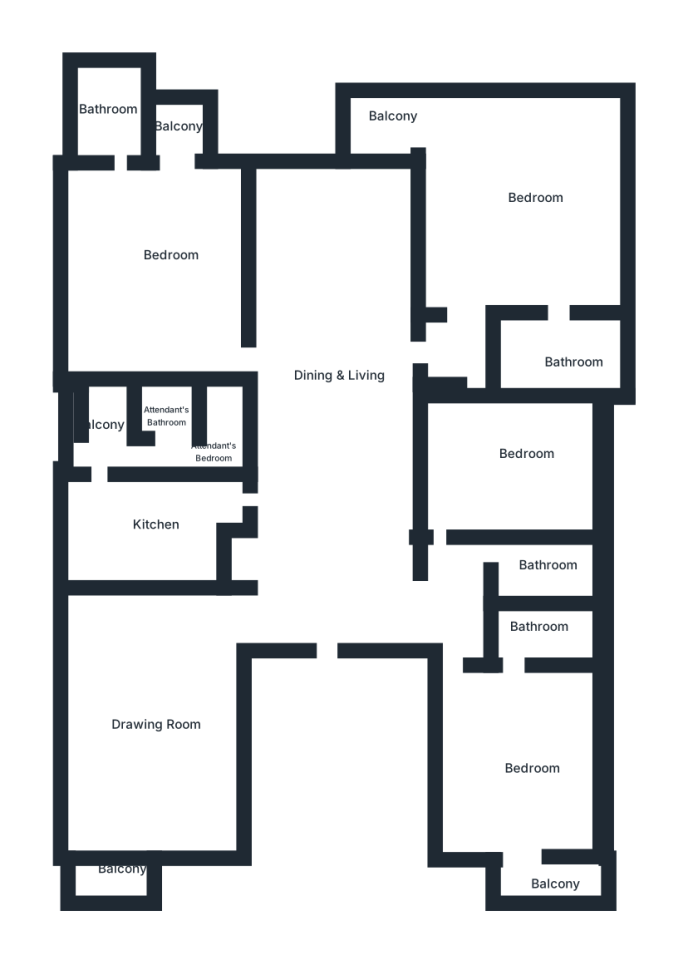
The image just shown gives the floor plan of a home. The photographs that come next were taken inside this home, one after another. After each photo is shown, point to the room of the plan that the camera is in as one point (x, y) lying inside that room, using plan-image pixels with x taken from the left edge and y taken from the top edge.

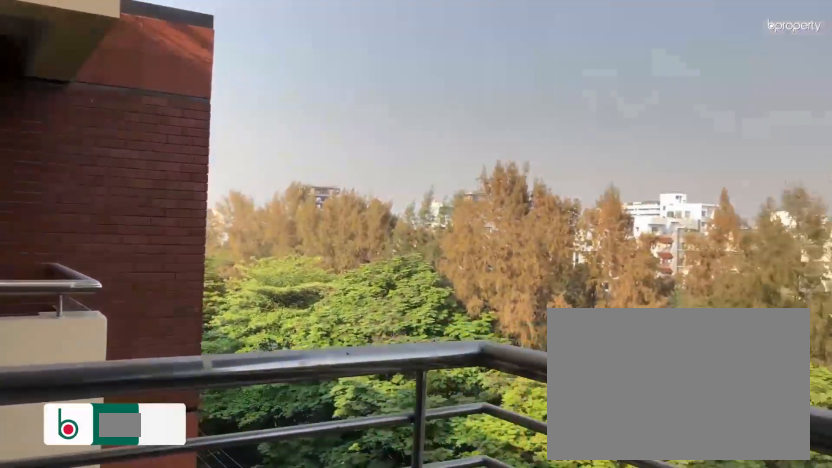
(369, 122)
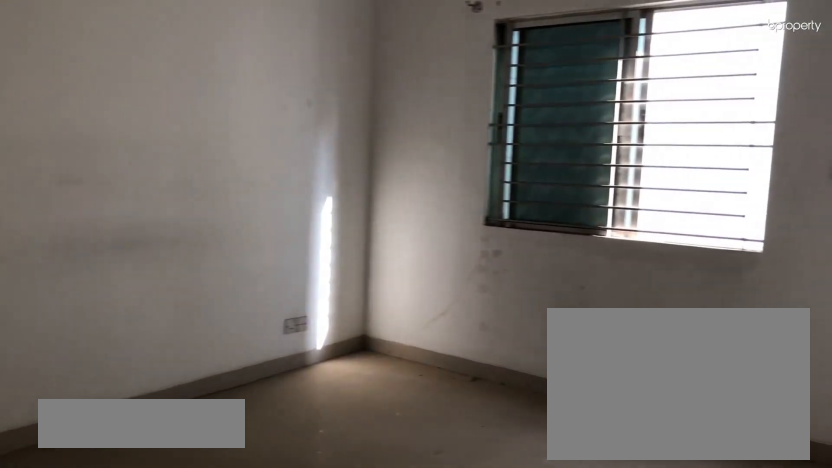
(510, 519)
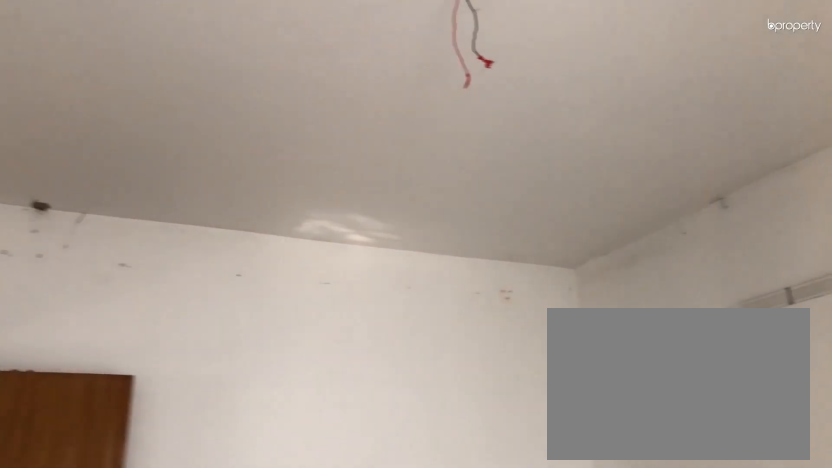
(510, 519)
